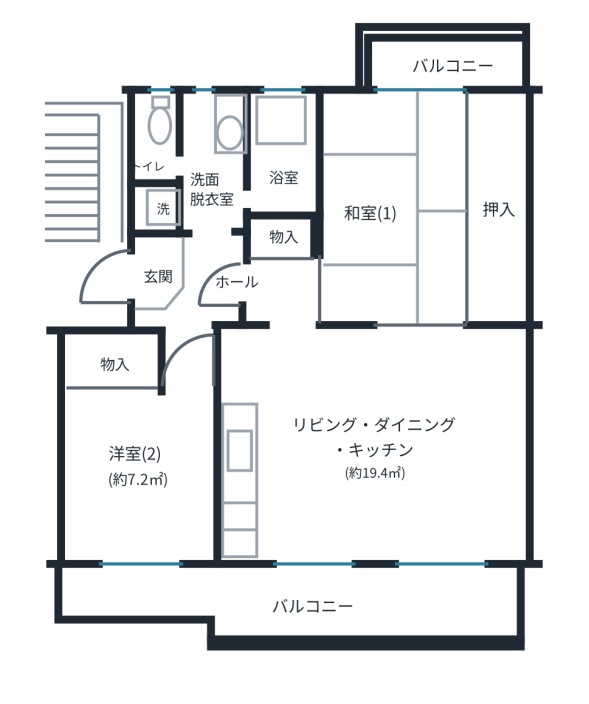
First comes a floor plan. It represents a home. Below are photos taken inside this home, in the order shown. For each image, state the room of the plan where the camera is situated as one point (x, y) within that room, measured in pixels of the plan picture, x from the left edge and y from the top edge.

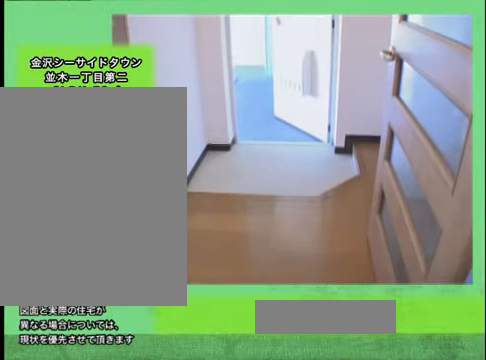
(154, 276)
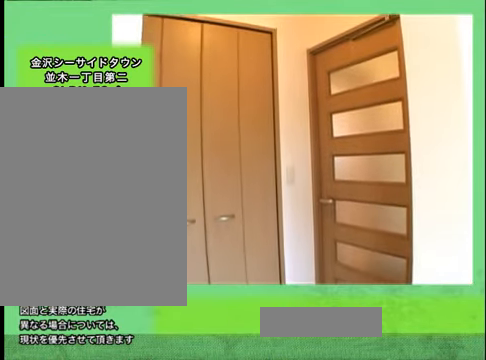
(285, 269)
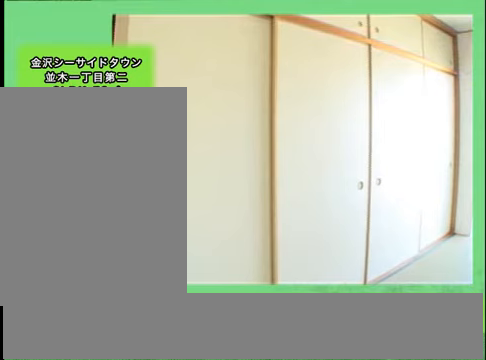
(399, 215)
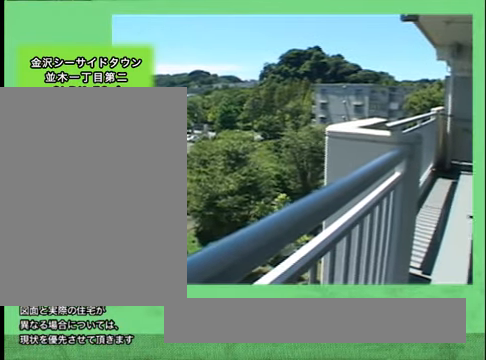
(309, 614)
